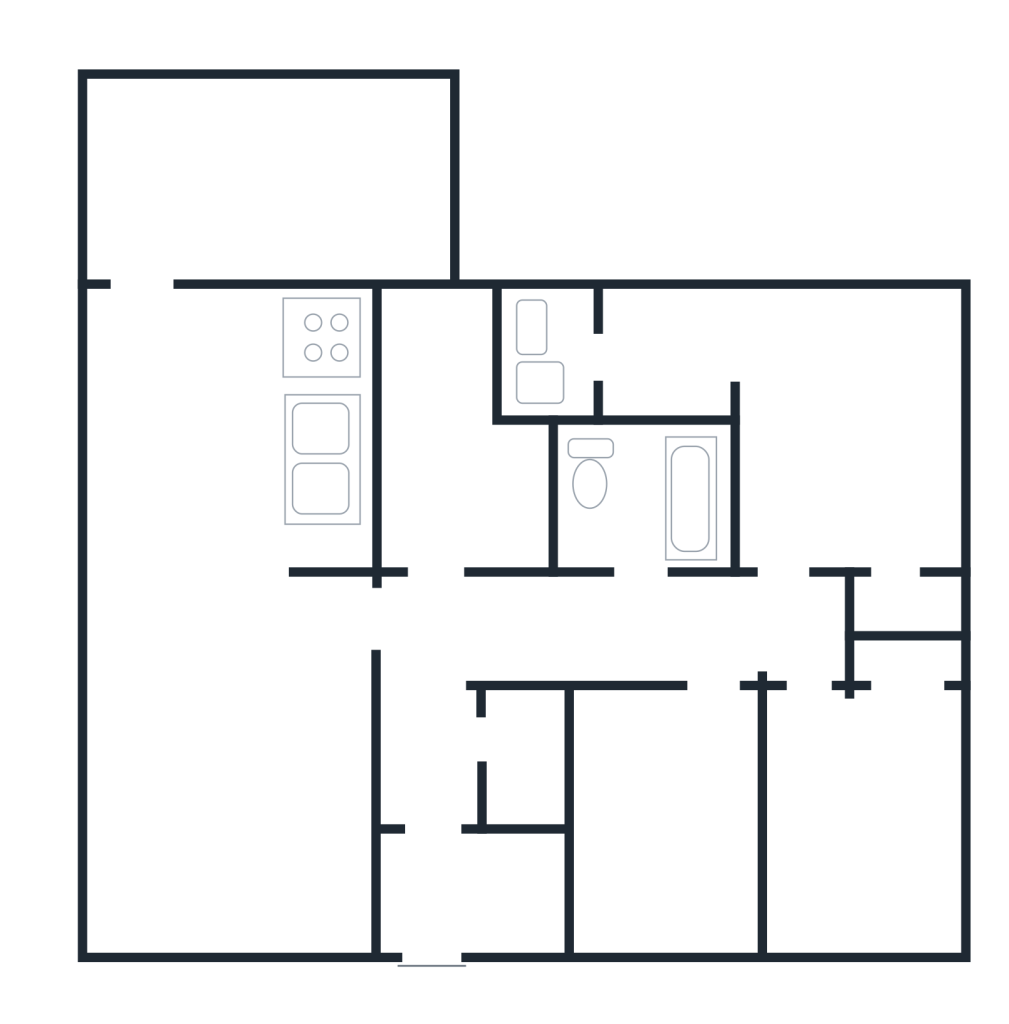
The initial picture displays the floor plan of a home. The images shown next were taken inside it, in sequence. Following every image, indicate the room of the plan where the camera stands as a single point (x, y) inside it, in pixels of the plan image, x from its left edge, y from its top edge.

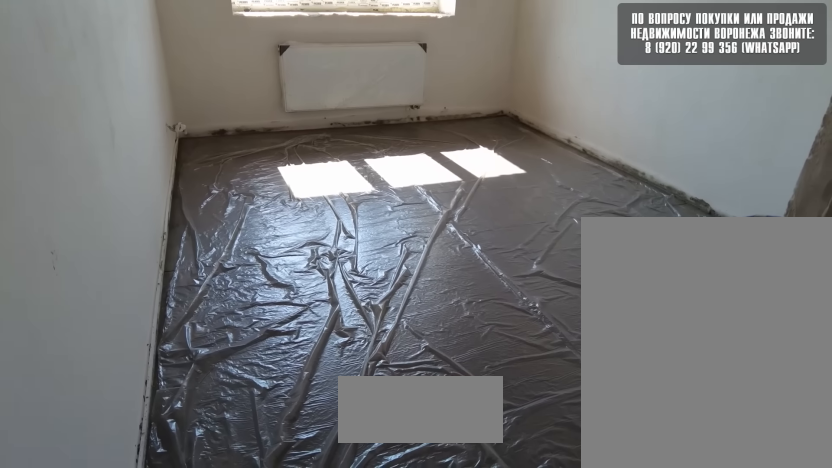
(698, 809)
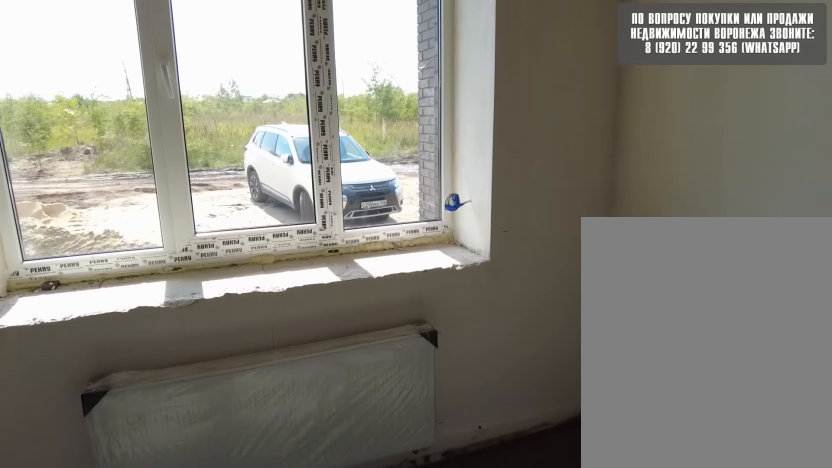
(696, 812)
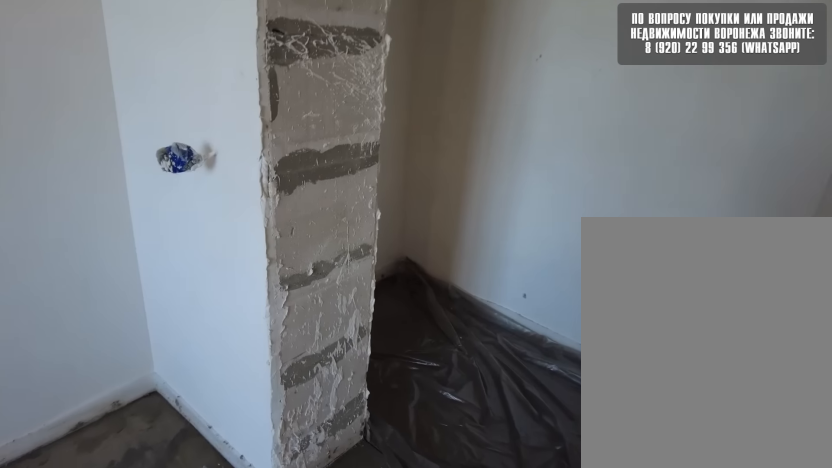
(832, 556)
